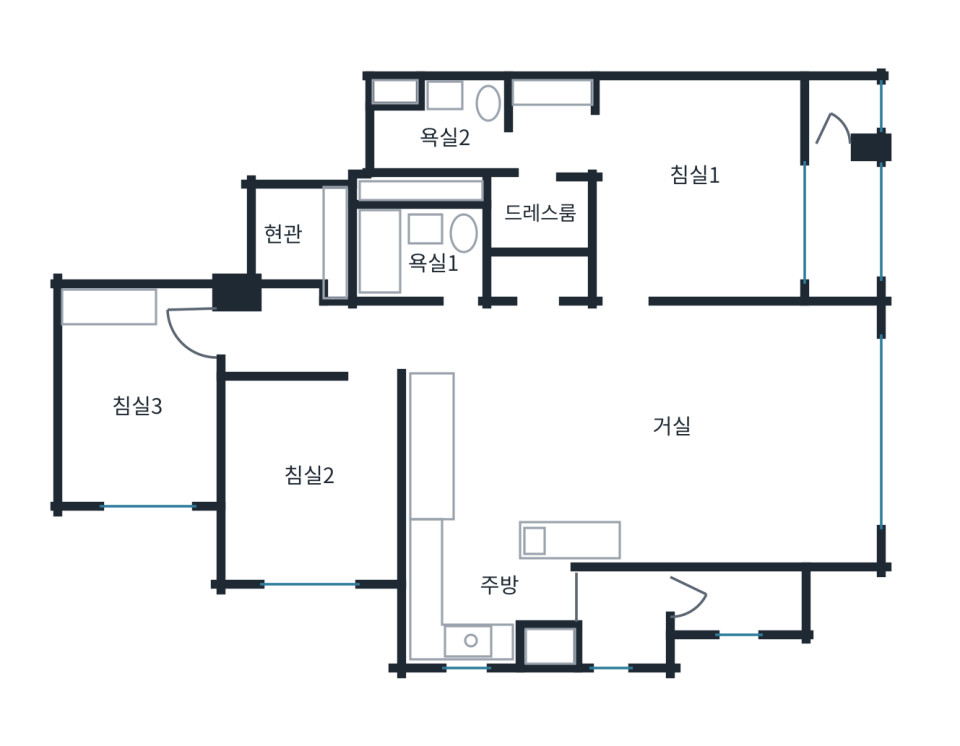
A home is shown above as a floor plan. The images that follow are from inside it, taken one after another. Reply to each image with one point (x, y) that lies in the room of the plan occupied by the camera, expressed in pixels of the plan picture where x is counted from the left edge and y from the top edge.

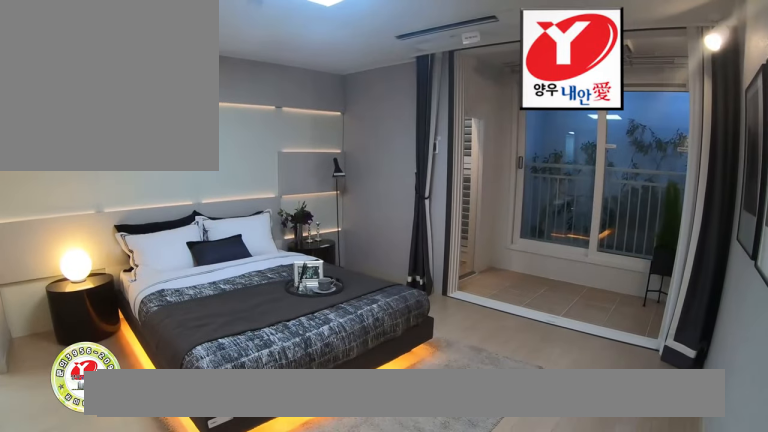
(687, 221)
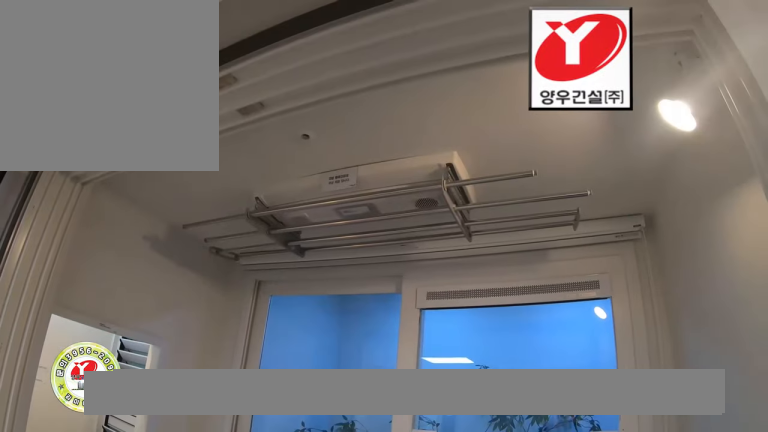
(687, 221)
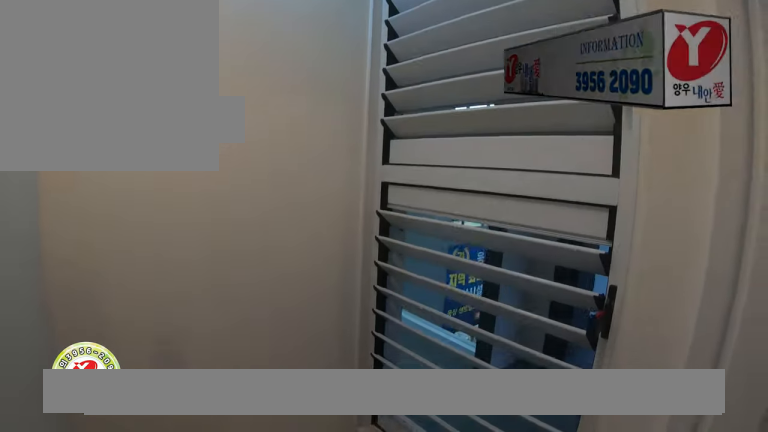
(841, 233)
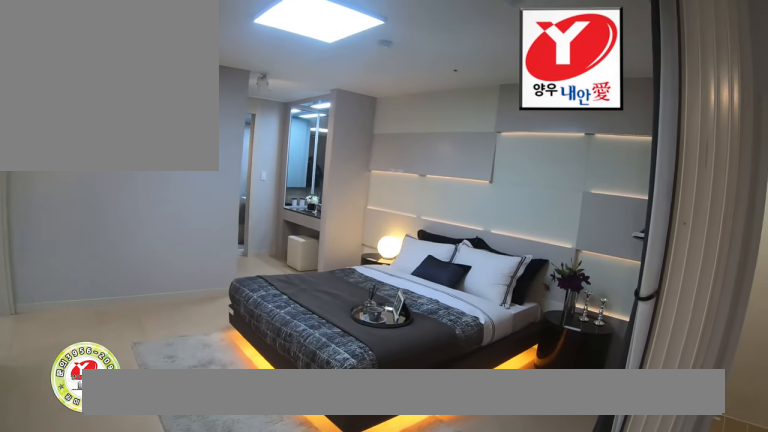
(698, 221)
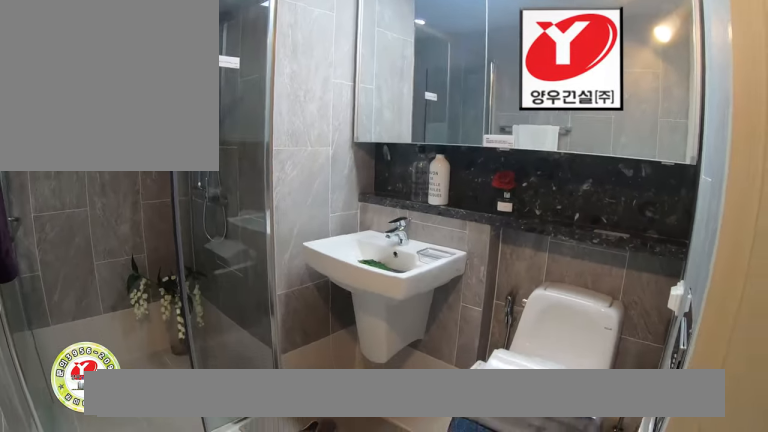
(513, 152)
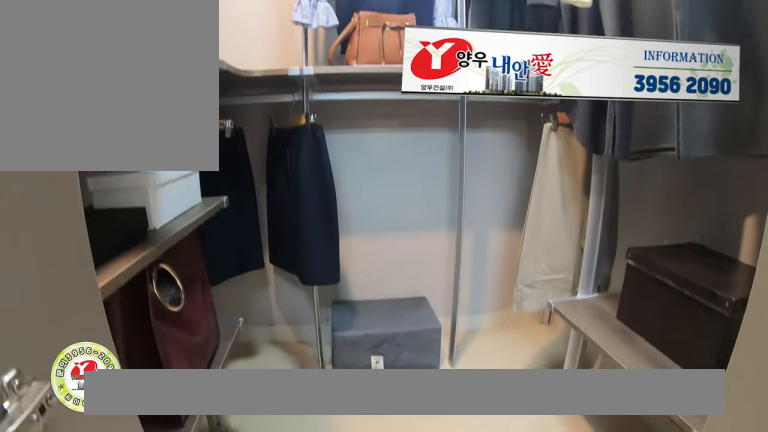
(509, 156)
